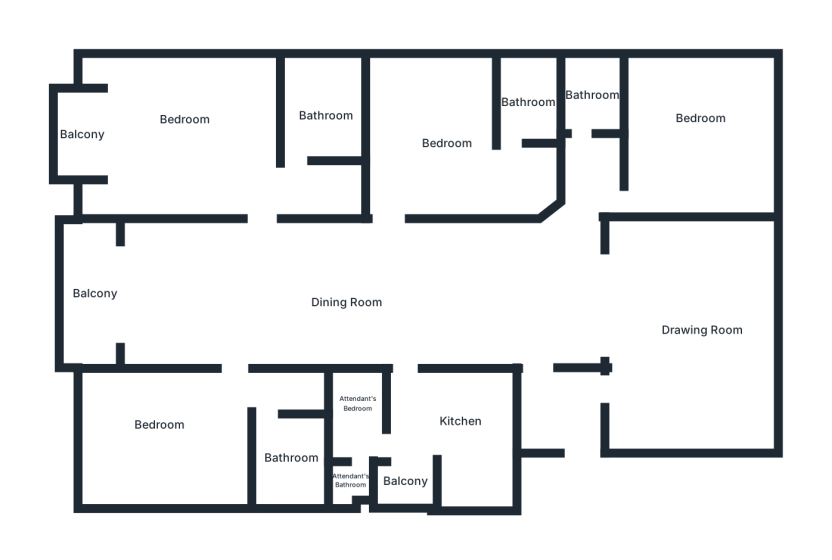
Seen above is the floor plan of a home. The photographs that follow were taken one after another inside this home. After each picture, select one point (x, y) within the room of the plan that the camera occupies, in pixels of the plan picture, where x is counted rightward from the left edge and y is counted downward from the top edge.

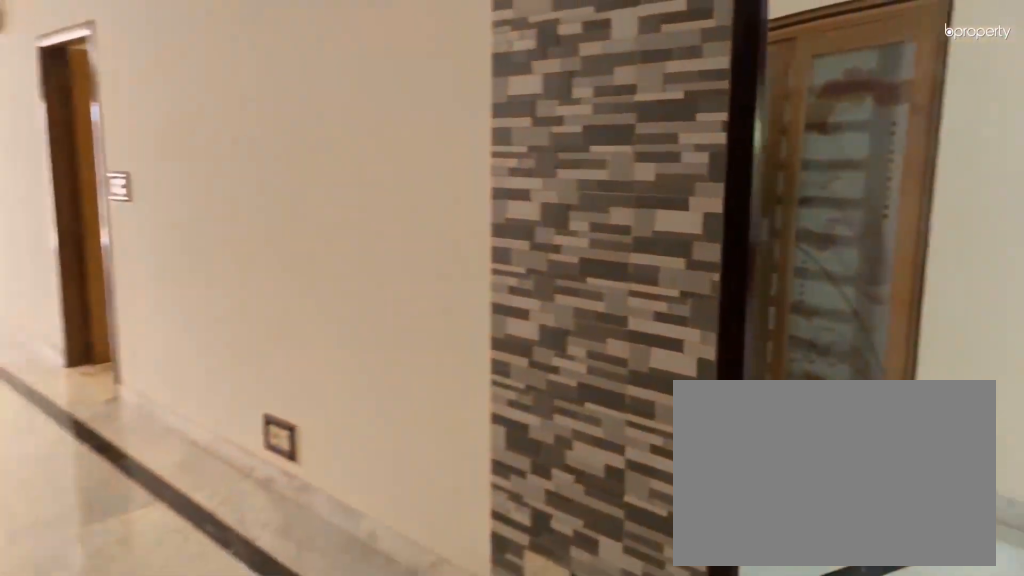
(415, 287)
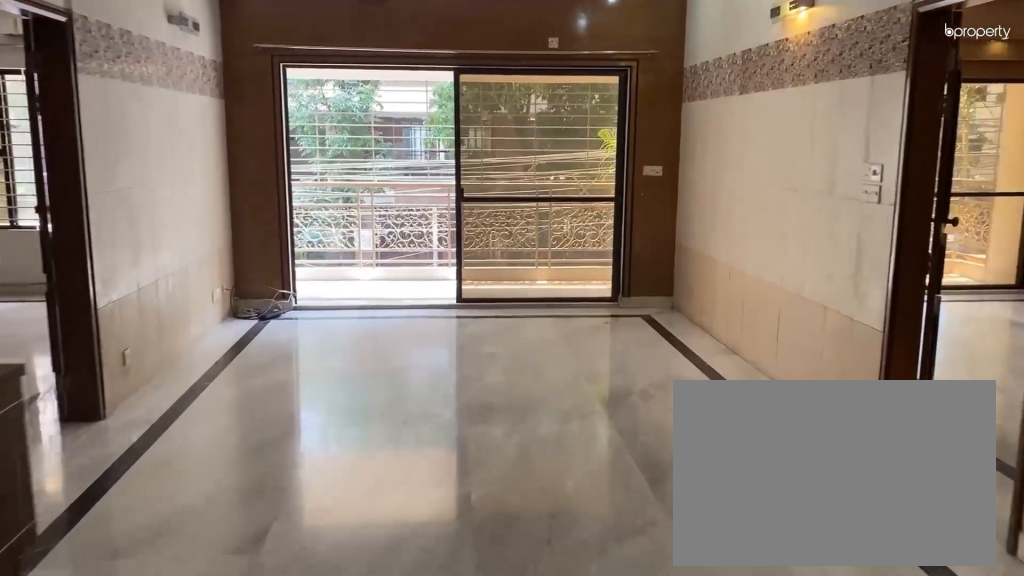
(231, 287)
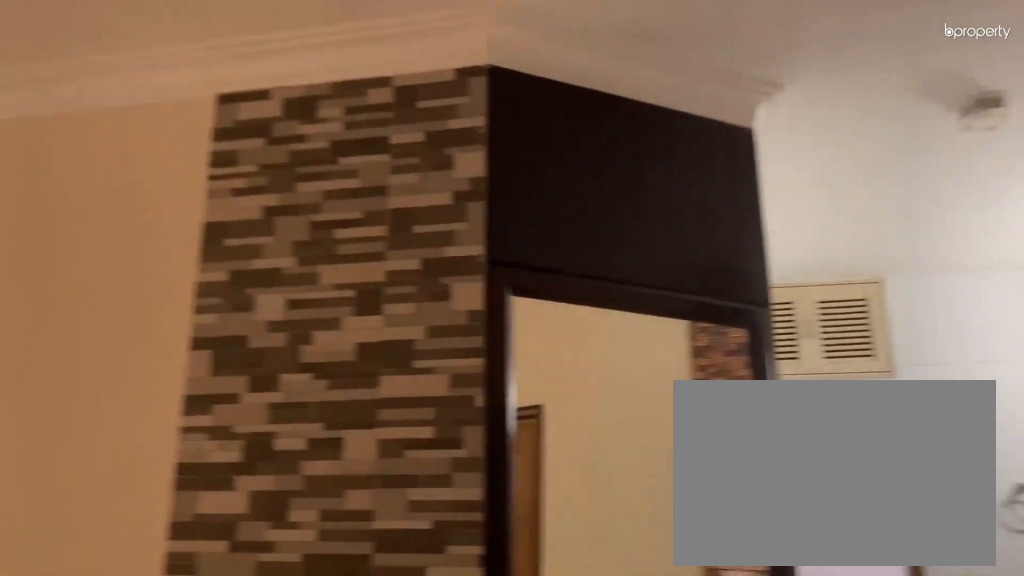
(440, 287)
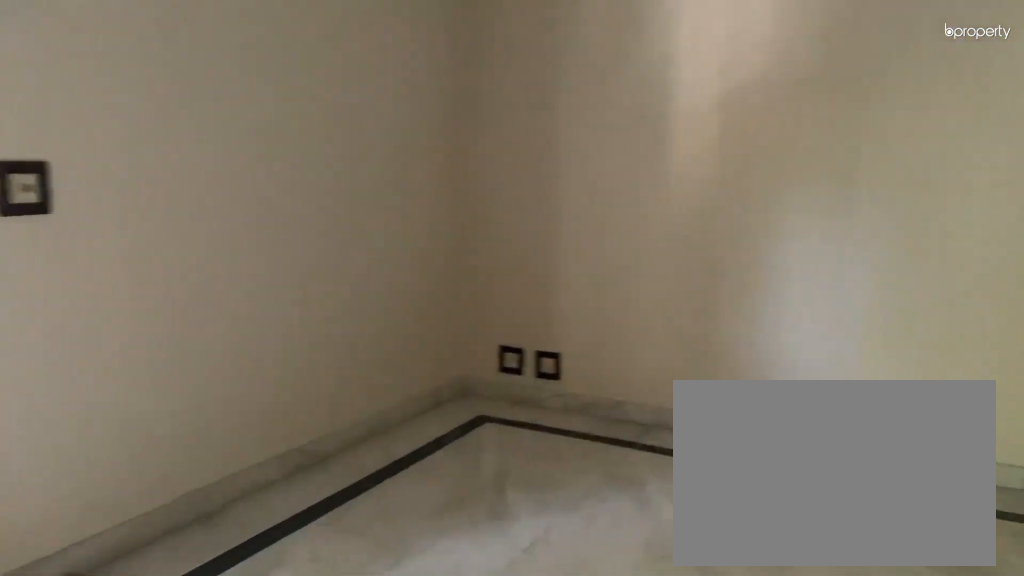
(688, 299)
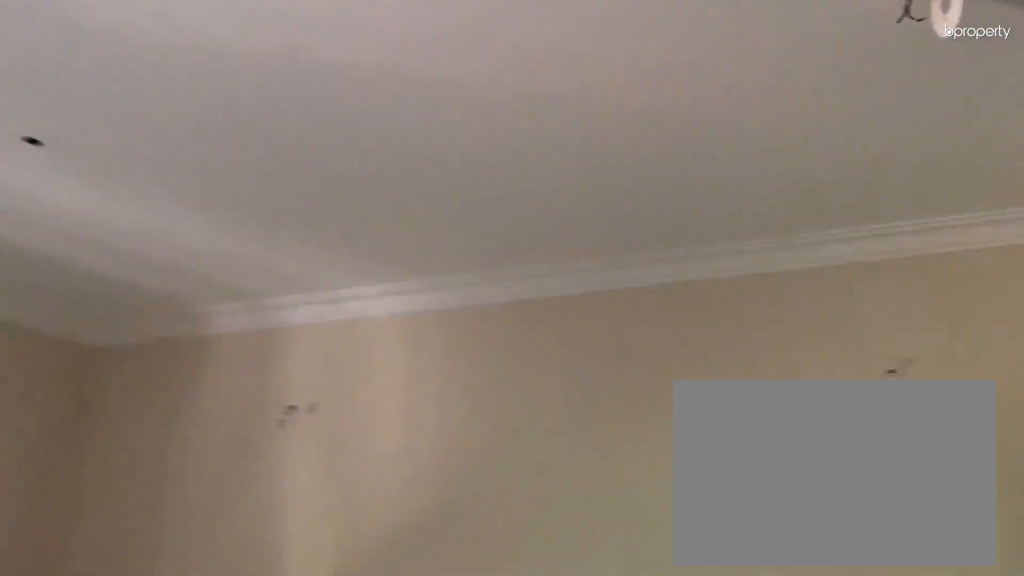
(688, 299)
